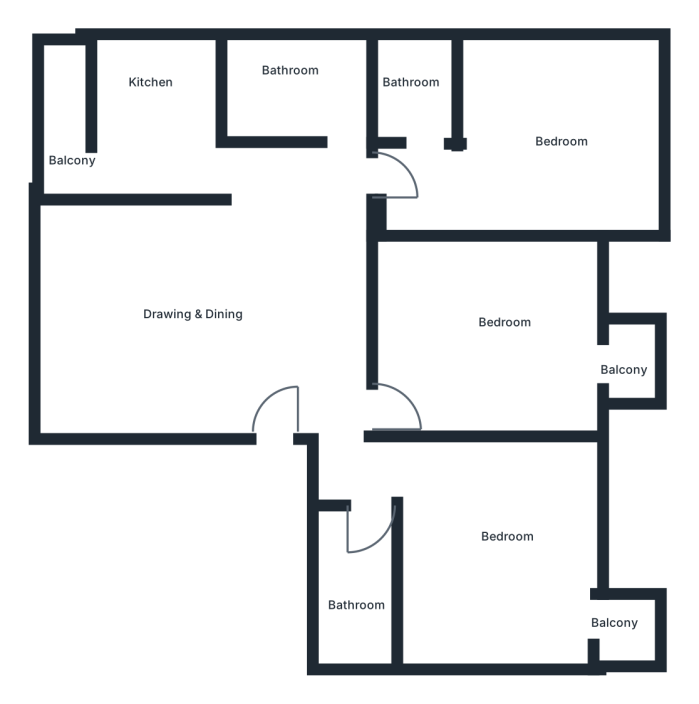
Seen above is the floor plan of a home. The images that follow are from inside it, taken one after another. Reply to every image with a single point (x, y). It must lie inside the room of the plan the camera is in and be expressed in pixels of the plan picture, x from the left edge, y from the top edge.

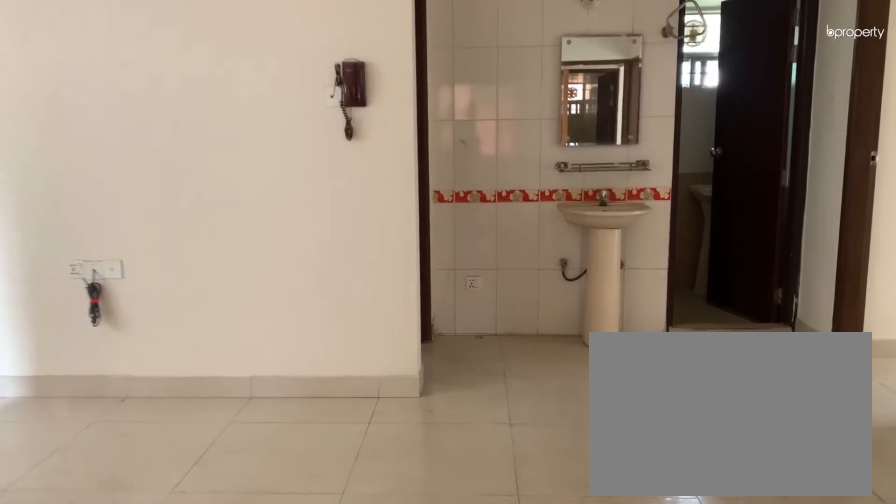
(224, 307)
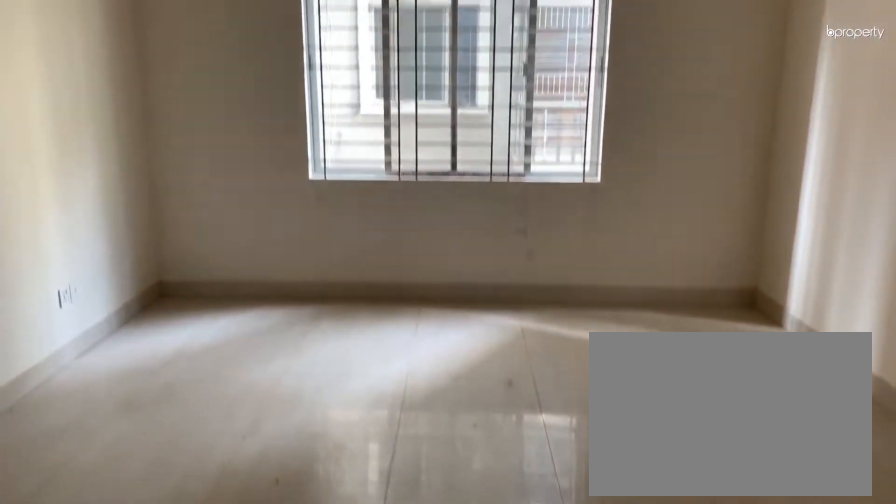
(224, 307)
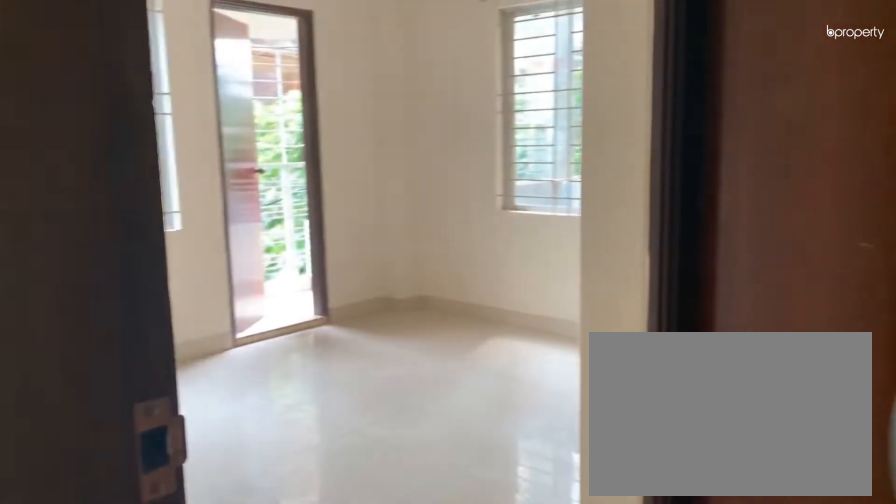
(362, 467)
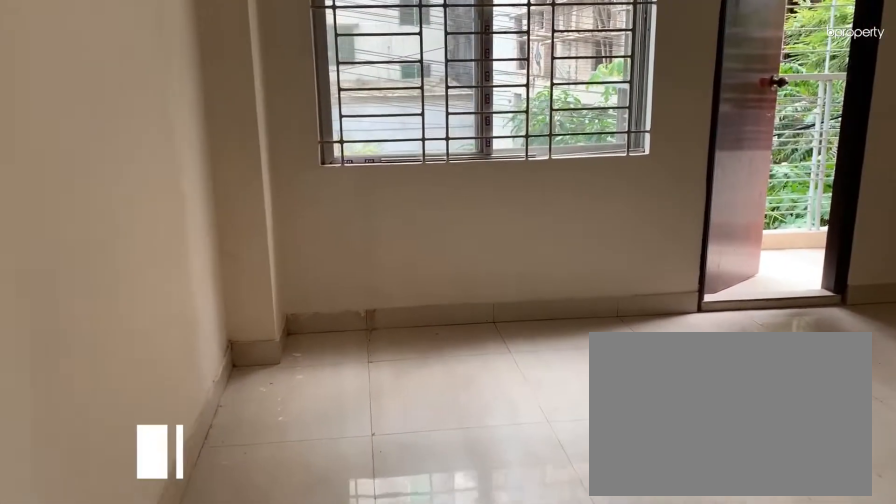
(504, 571)
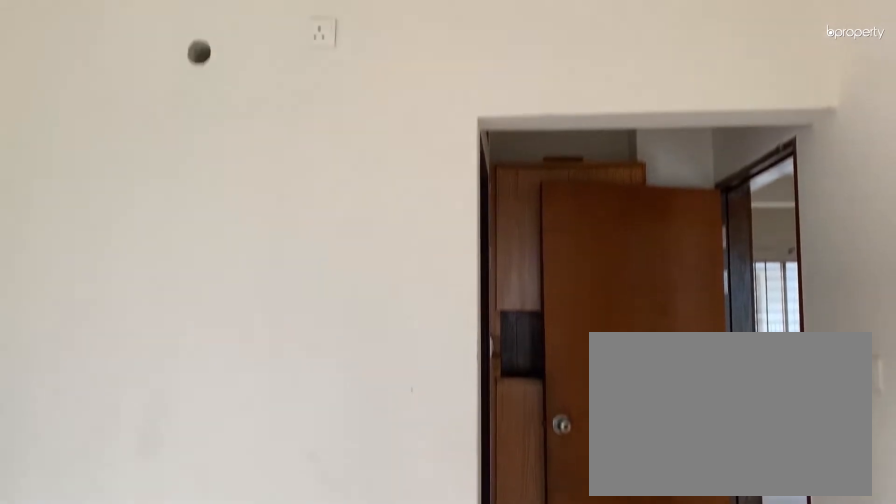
(504, 571)
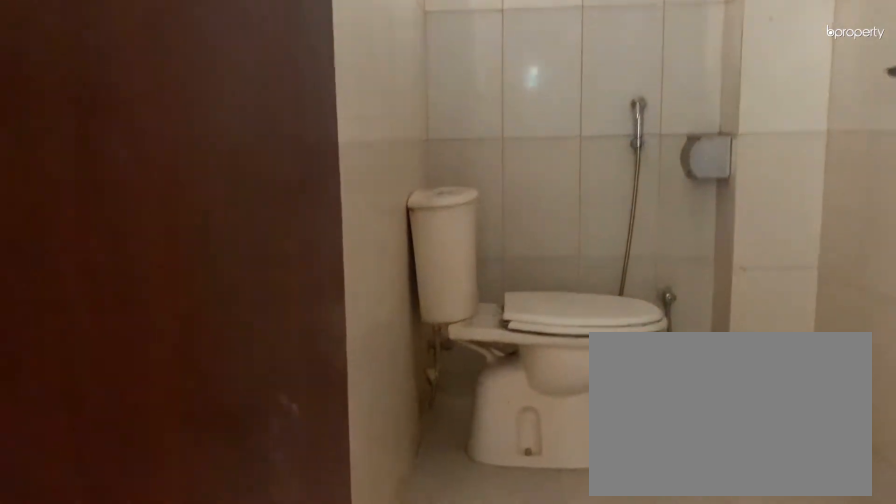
(358, 568)
